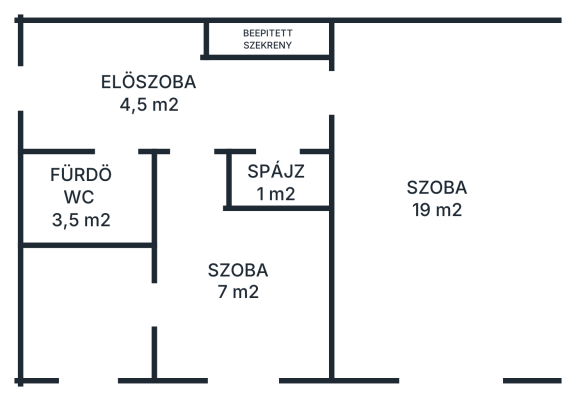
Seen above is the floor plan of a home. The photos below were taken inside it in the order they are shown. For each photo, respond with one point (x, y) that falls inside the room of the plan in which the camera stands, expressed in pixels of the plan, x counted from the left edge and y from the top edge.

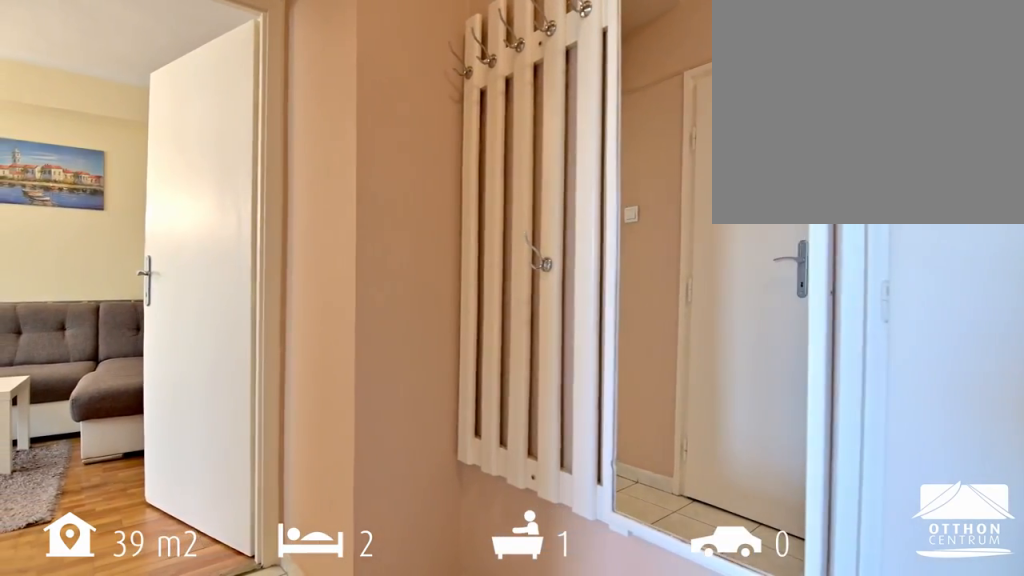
(156, 90)
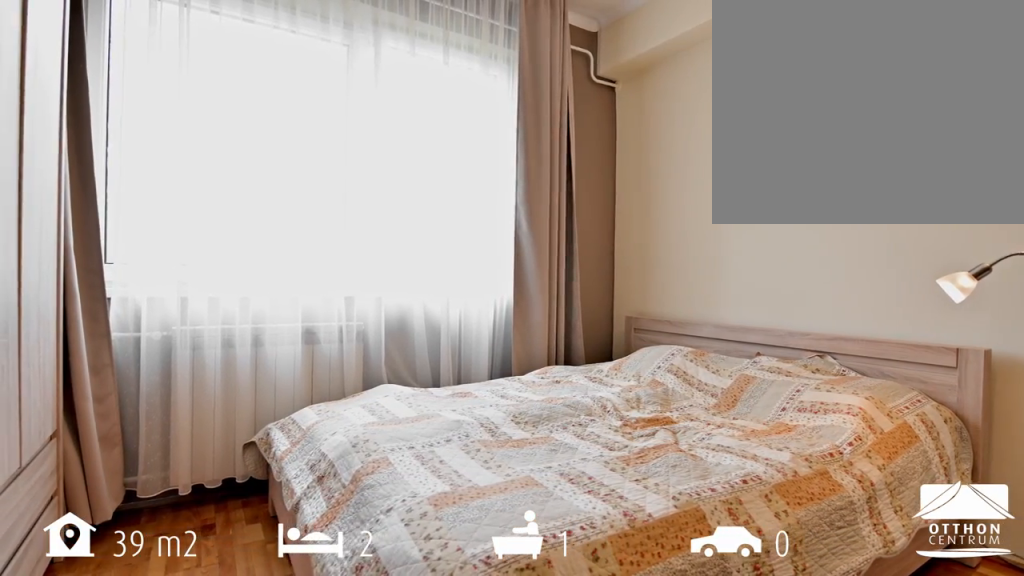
(448, 188)
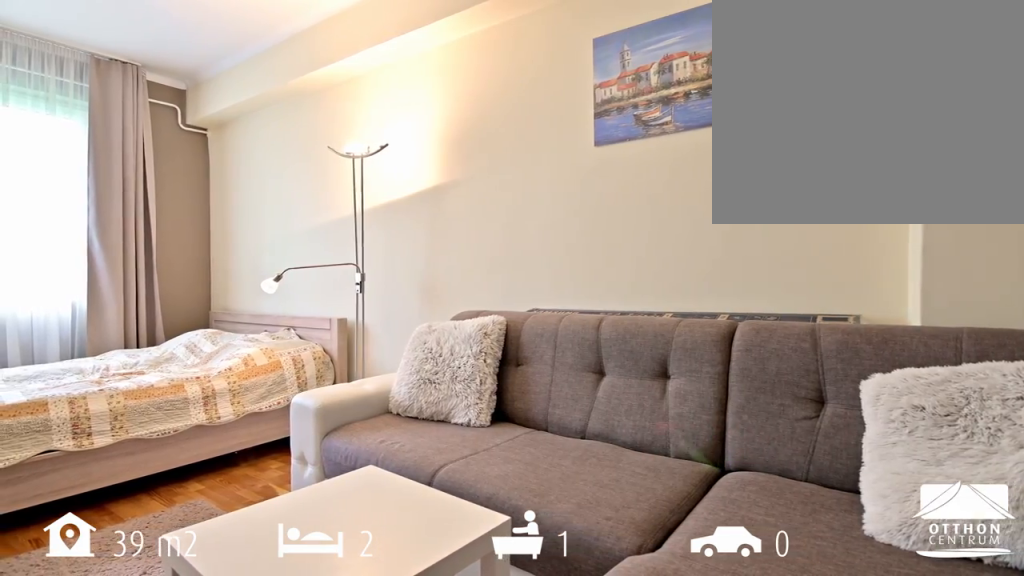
(448, 188)
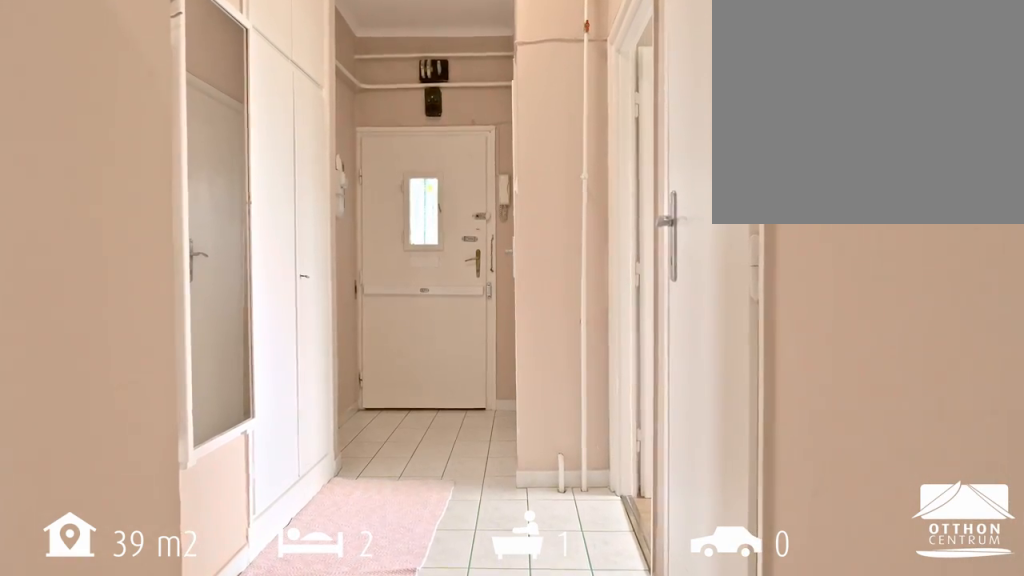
(156, 90)
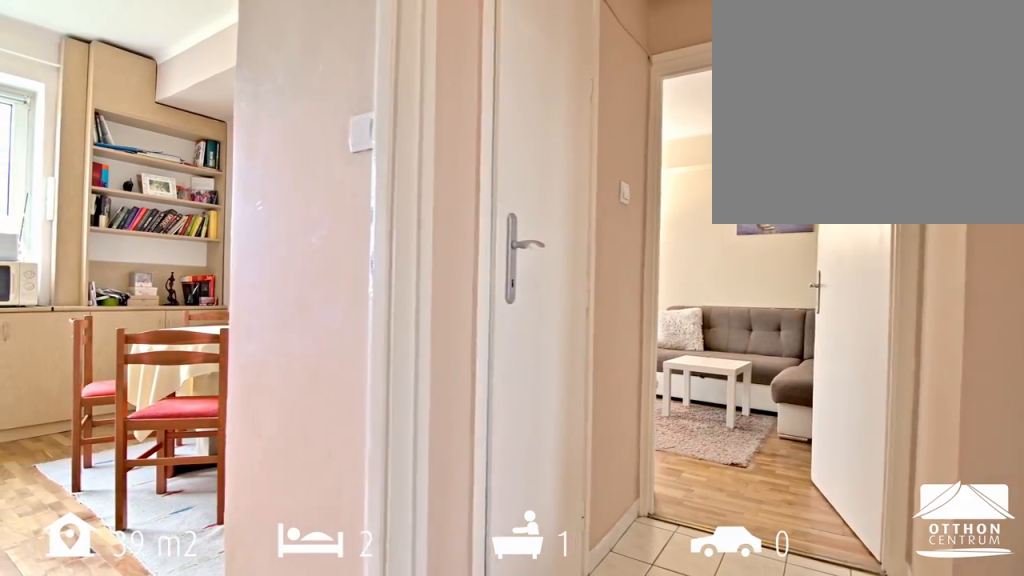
(156, 90)
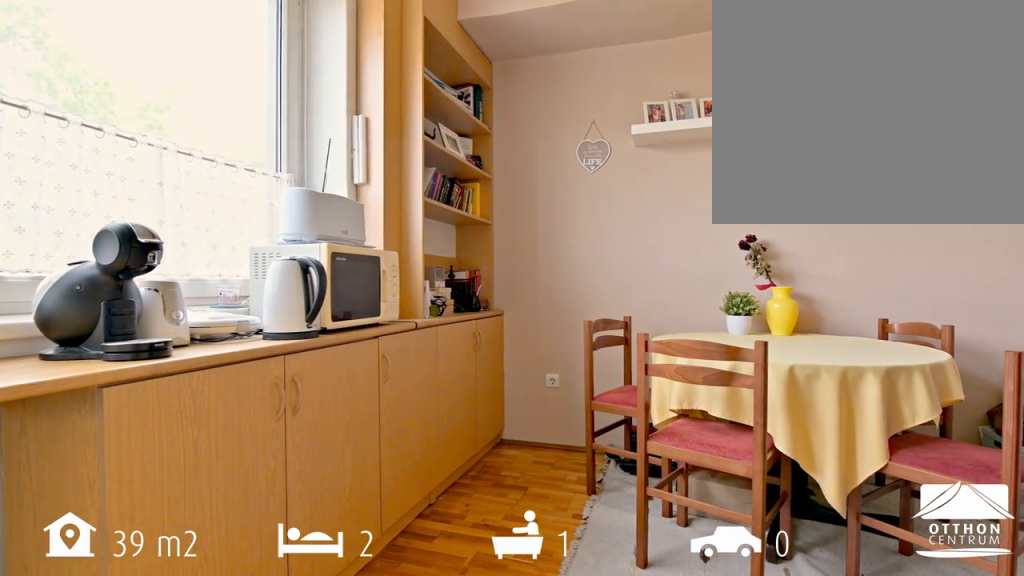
(91, 316)
